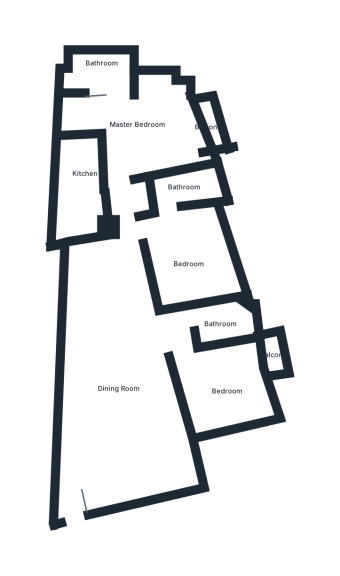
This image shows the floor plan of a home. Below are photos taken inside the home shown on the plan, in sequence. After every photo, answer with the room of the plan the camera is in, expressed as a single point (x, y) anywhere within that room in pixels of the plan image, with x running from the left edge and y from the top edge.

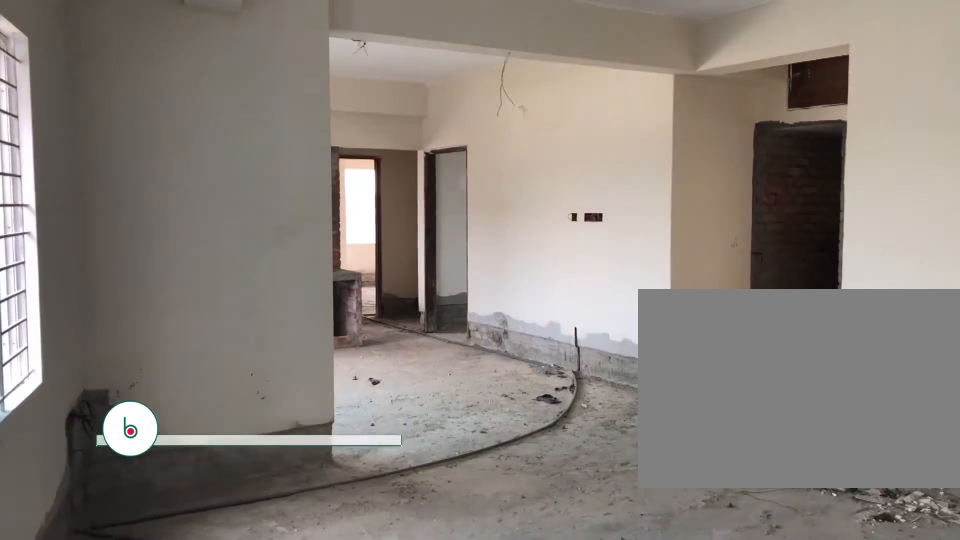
(98, 385)
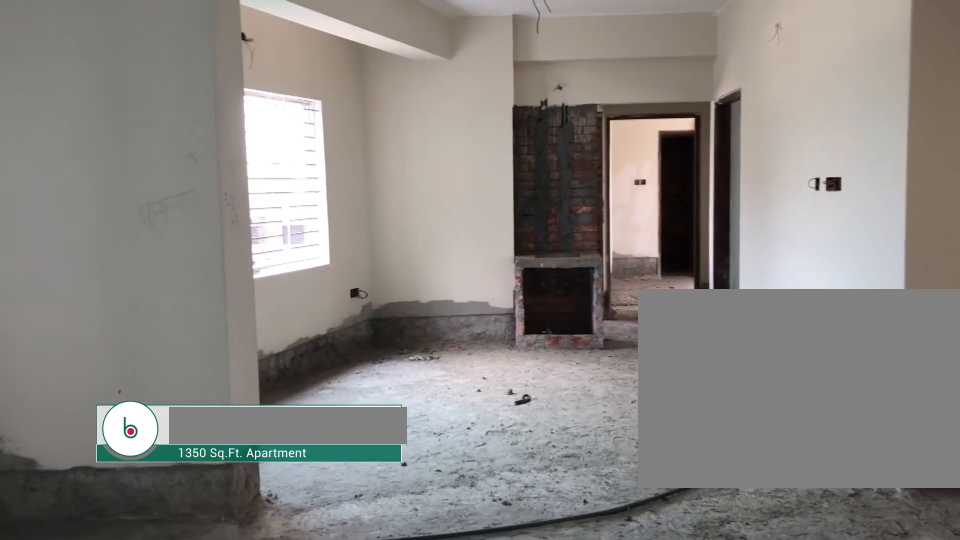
(98, 385)
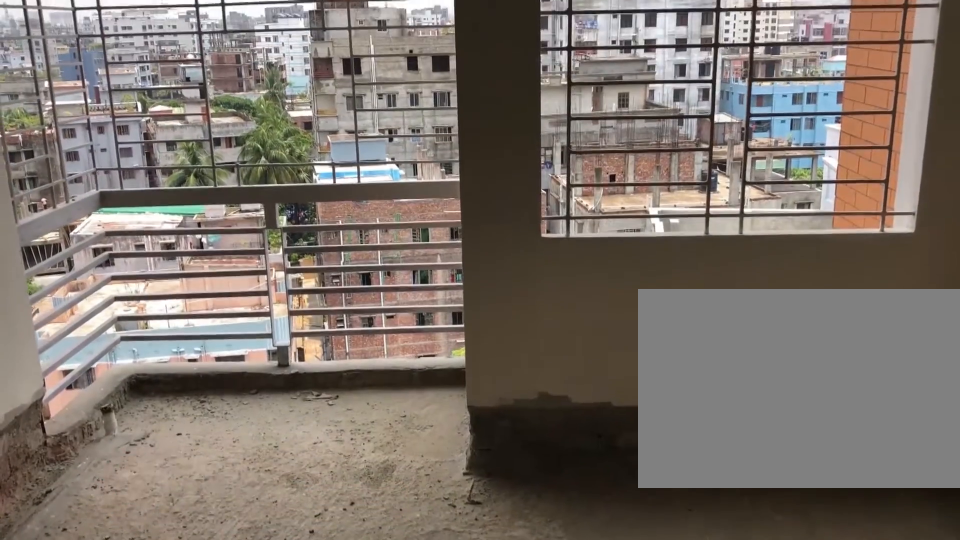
(230, 398)
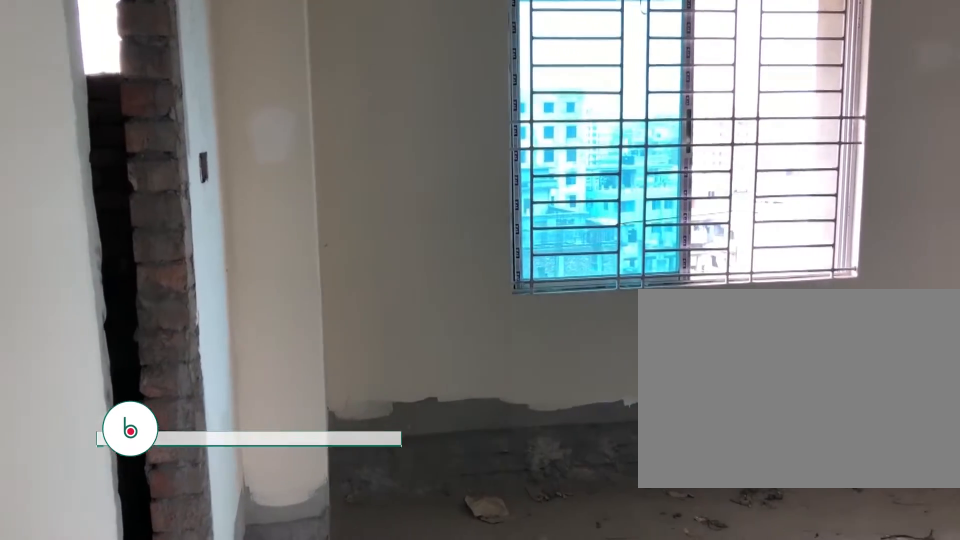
(186, 259)
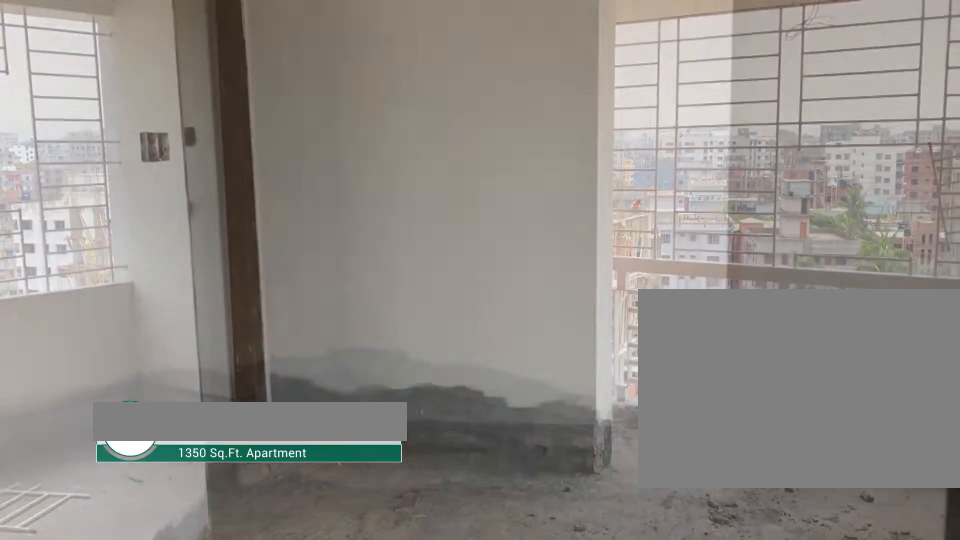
(145, 135)
